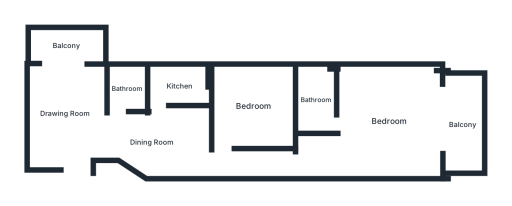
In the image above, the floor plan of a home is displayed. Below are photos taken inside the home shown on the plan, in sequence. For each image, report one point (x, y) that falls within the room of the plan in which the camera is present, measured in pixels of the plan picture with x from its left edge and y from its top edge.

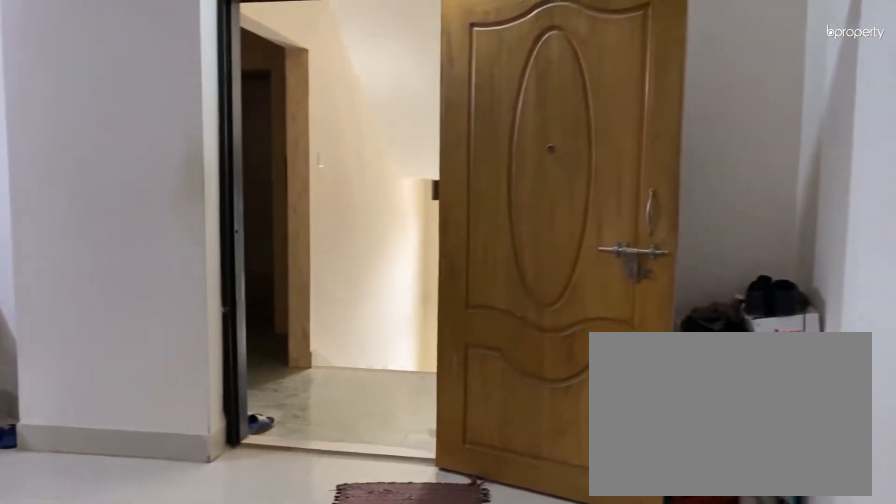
(63, 113)
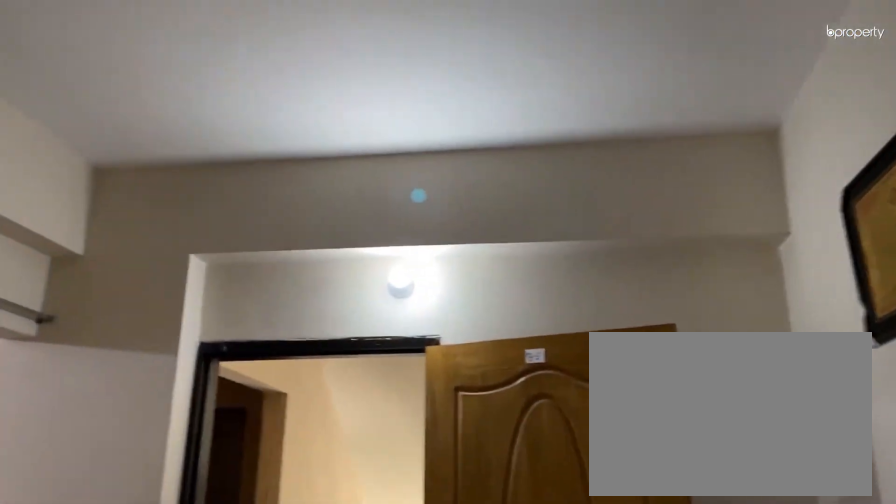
(63, 113)
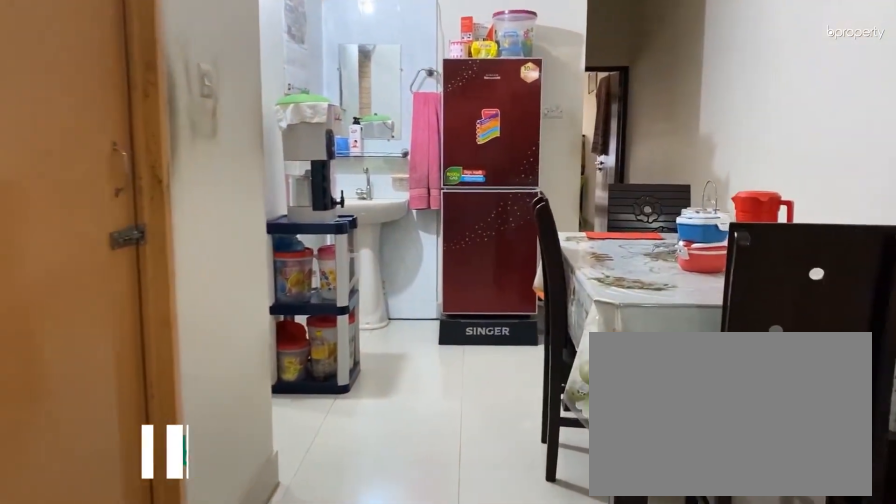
(151, 141)
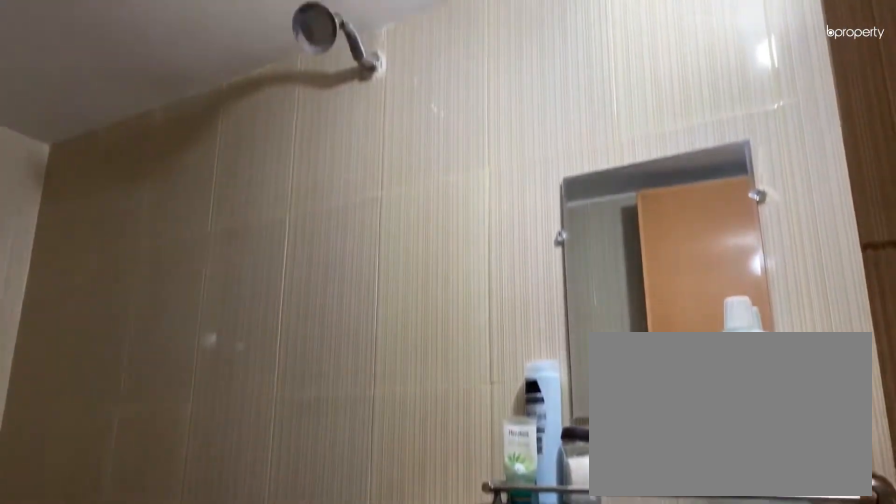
(126, 88)
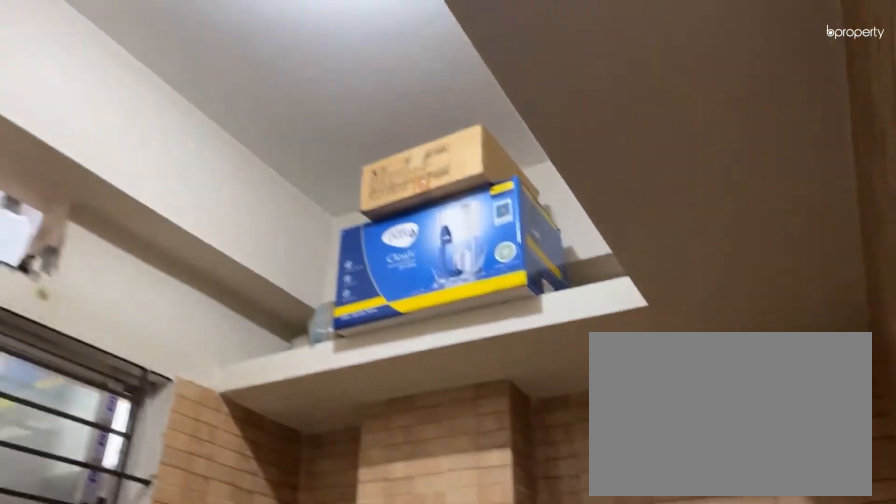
(180, 84)
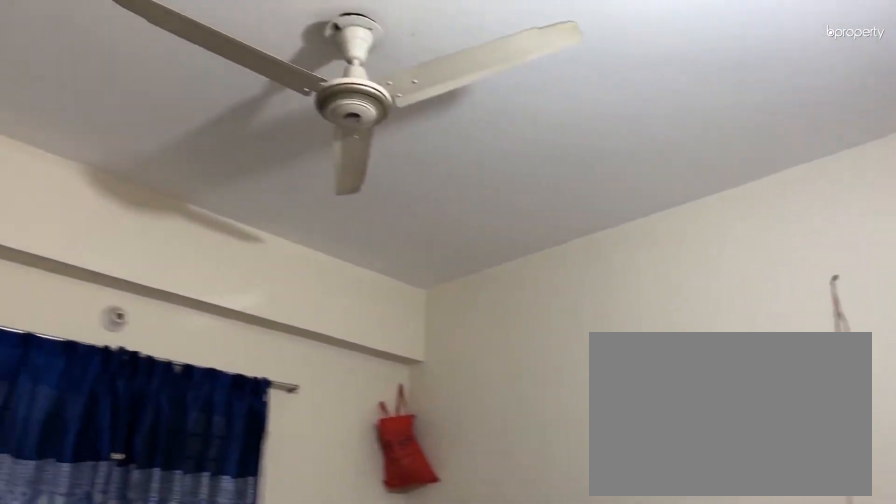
(252, 106)
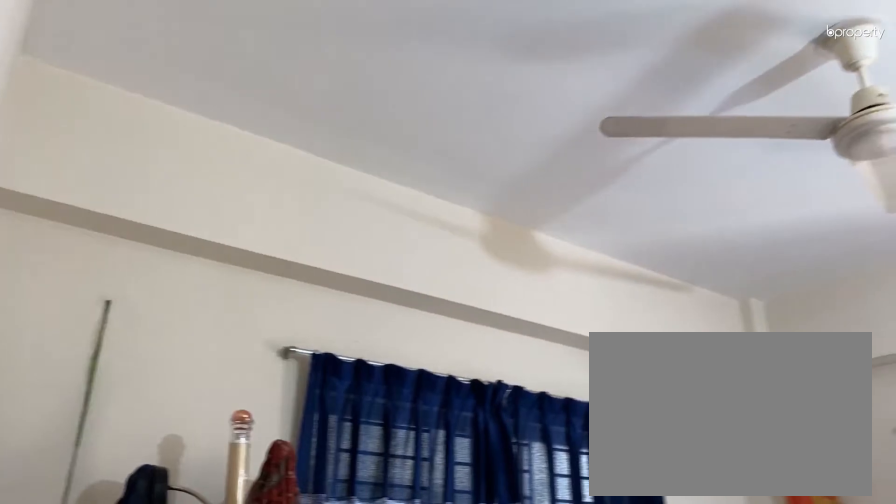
(389, 120)
